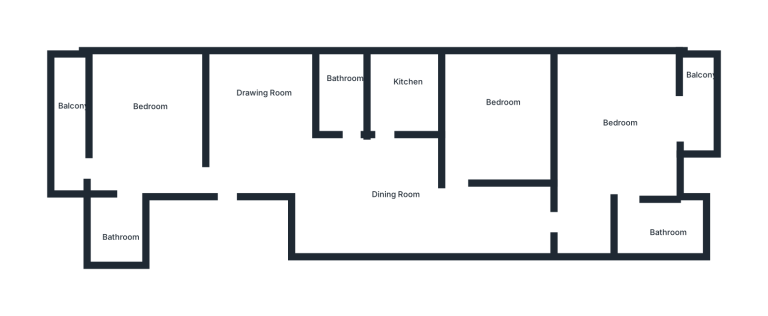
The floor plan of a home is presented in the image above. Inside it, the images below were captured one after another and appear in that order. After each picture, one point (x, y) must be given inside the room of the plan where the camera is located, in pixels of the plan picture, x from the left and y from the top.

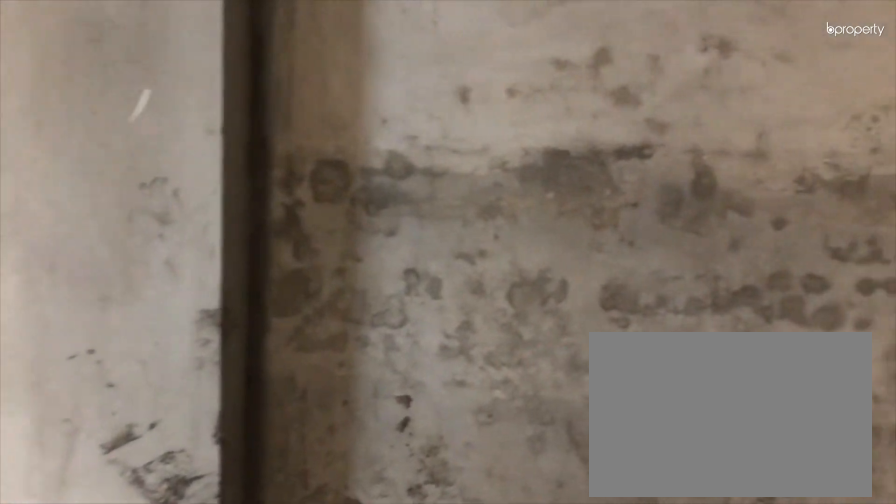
(372, 172)
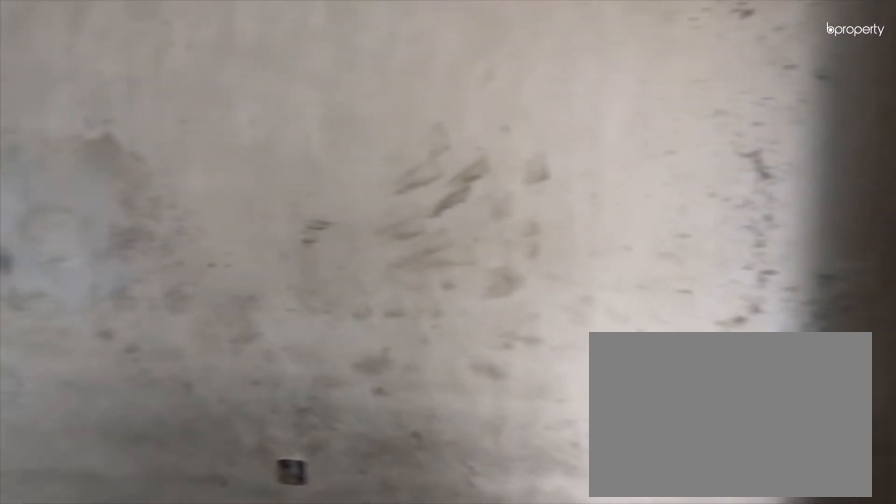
(609, 111)
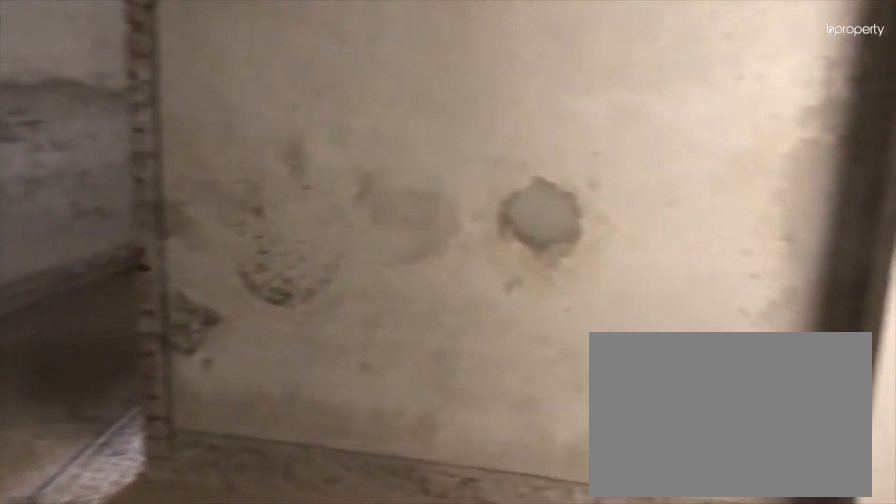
(505, 118)
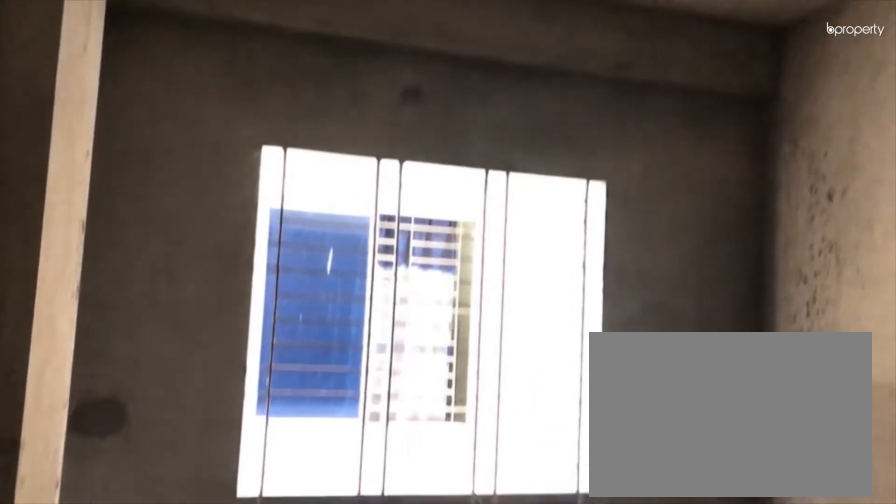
(505, 118)
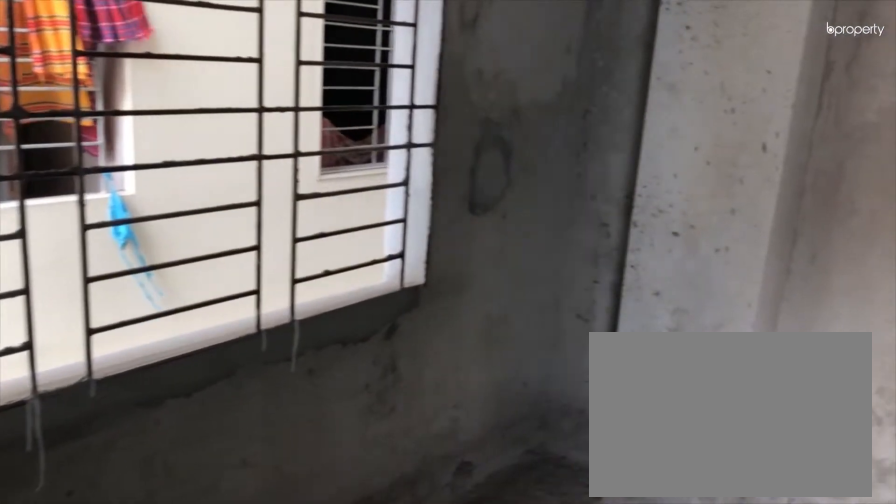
(132, 116)
